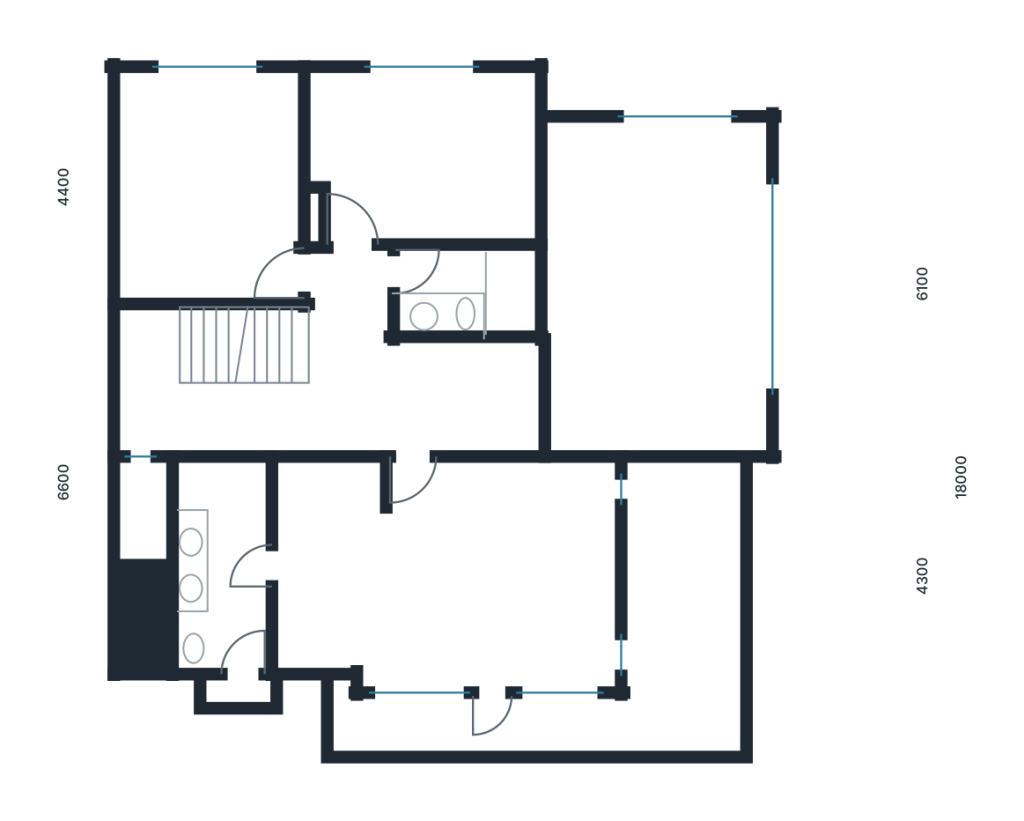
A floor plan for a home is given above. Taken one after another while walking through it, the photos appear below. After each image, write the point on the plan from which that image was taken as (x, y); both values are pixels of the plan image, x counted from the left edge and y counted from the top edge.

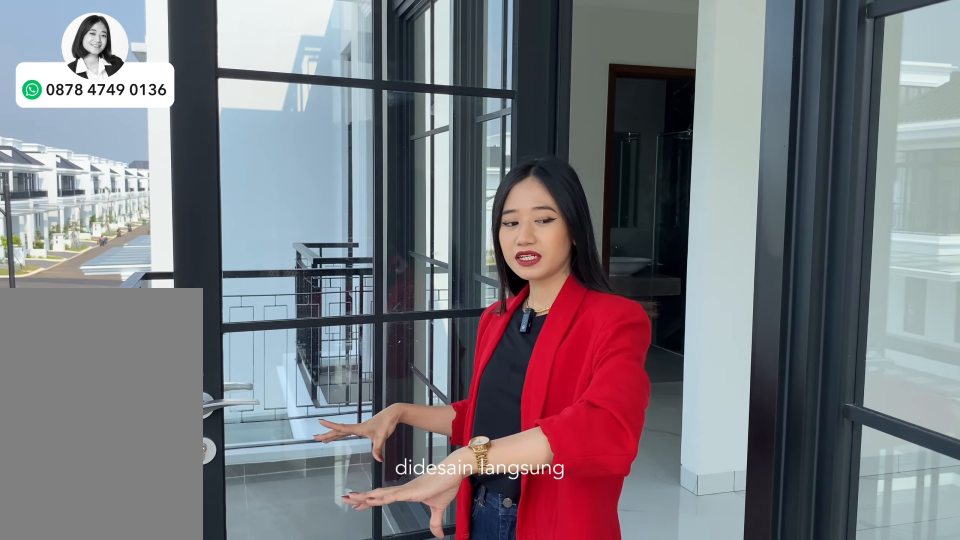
(536, 729)
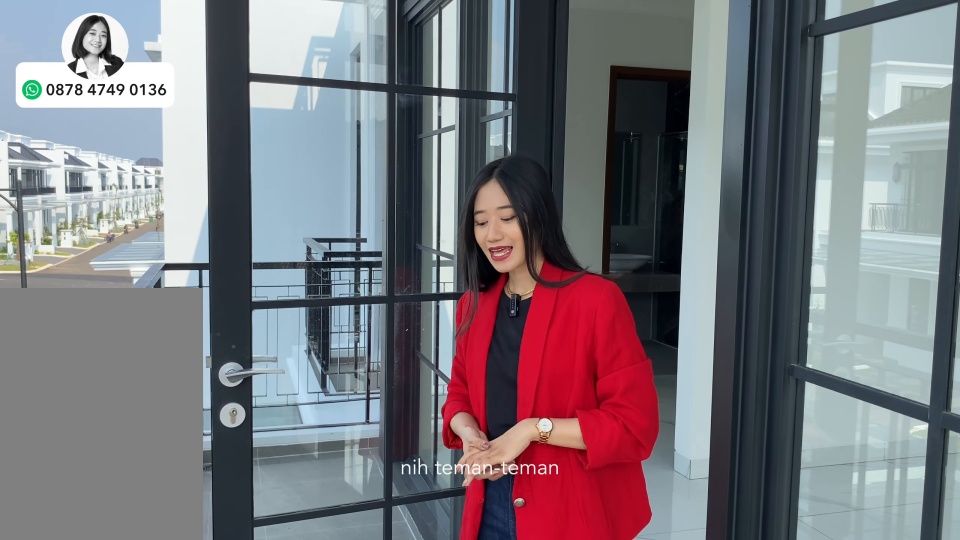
(536, 729)
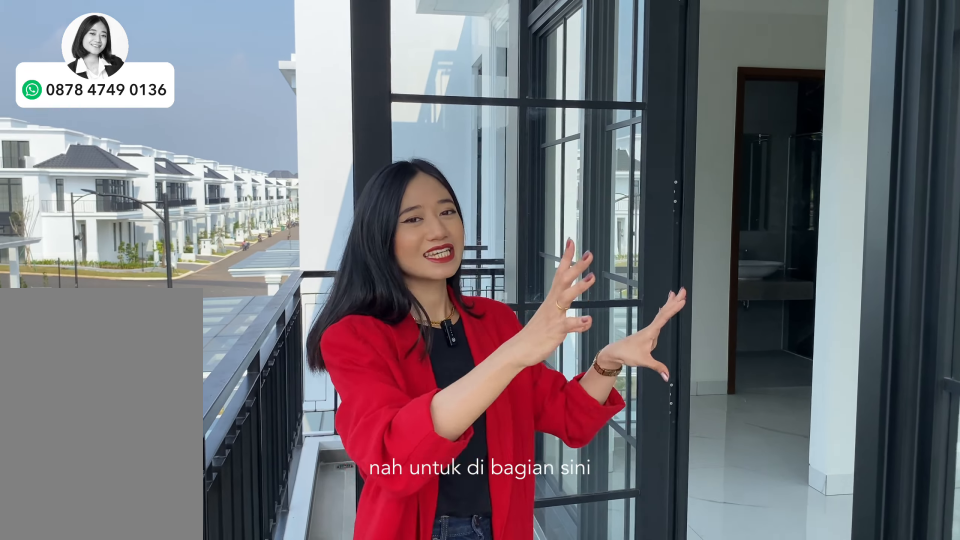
(536, 729)
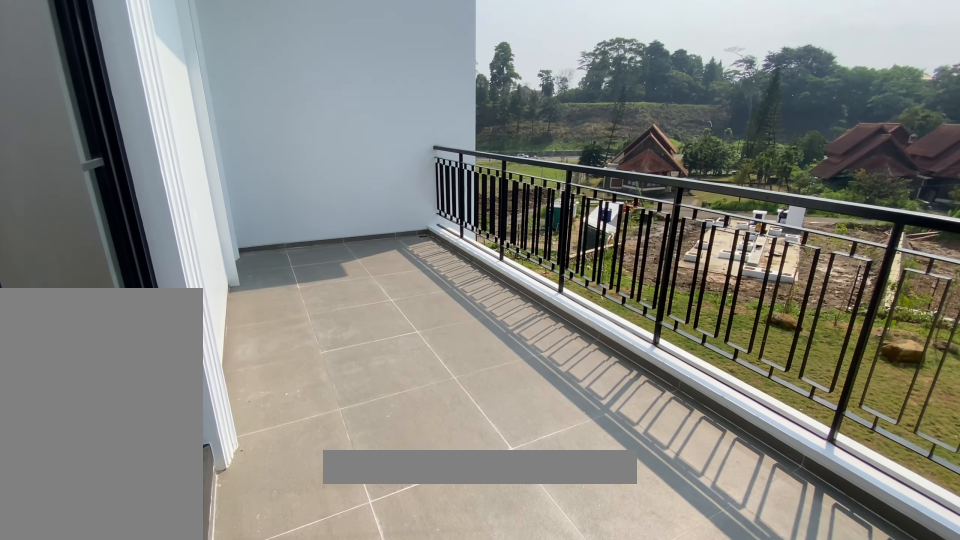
(697, 589)
